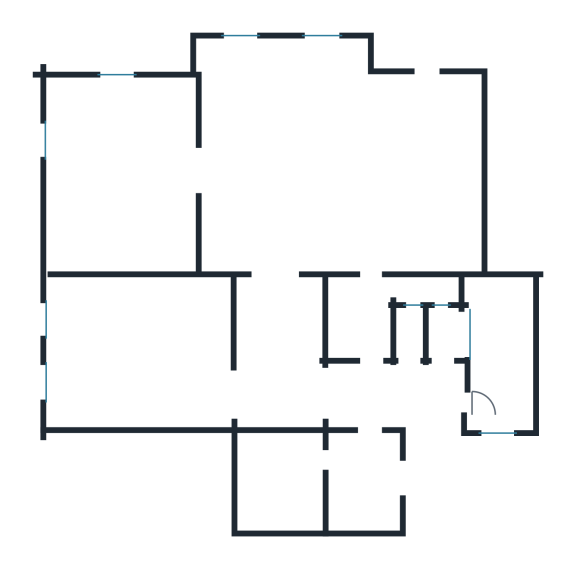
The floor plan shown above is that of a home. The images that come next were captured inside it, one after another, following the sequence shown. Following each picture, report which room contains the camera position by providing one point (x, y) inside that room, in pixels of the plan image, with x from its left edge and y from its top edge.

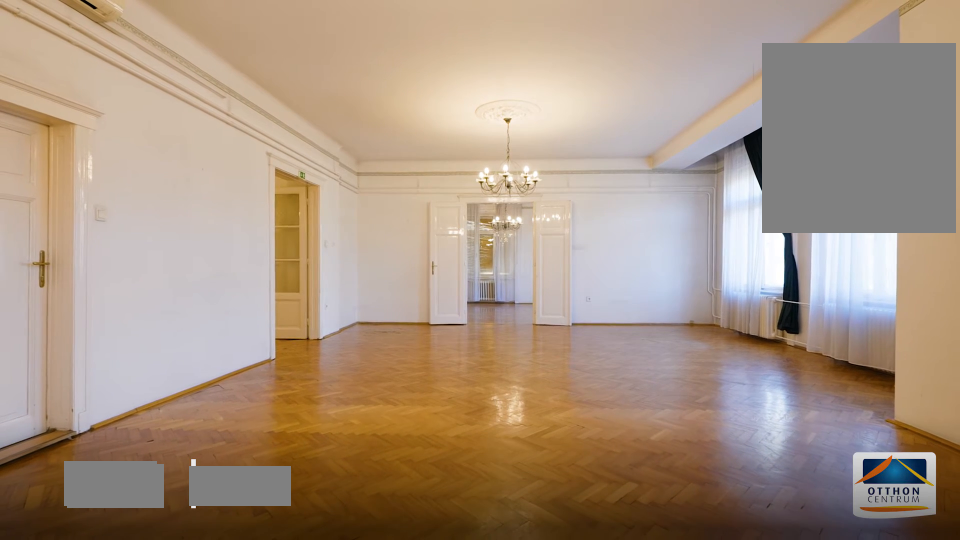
(362, 180)
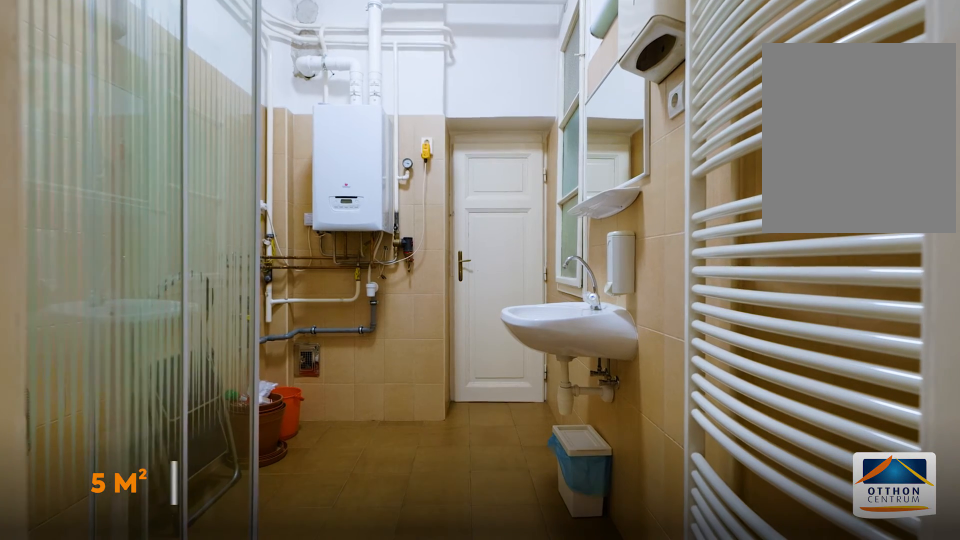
(363, 339)
